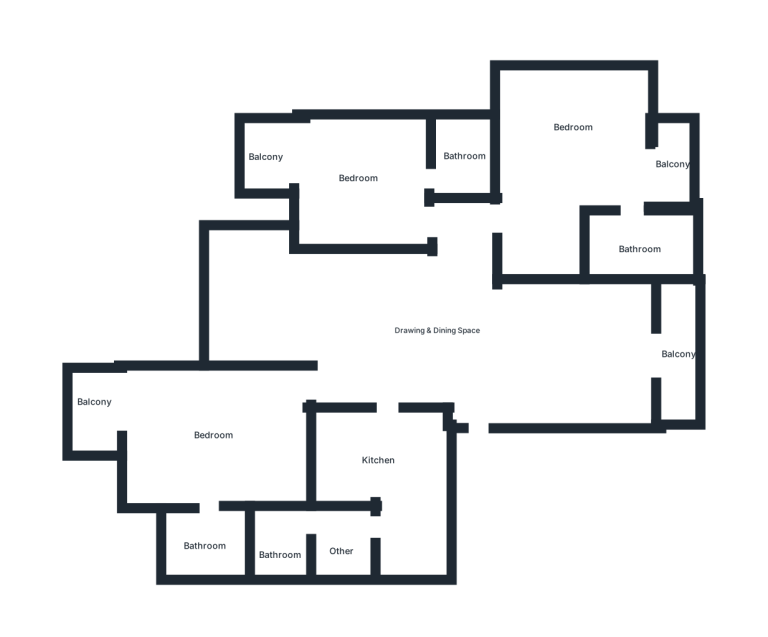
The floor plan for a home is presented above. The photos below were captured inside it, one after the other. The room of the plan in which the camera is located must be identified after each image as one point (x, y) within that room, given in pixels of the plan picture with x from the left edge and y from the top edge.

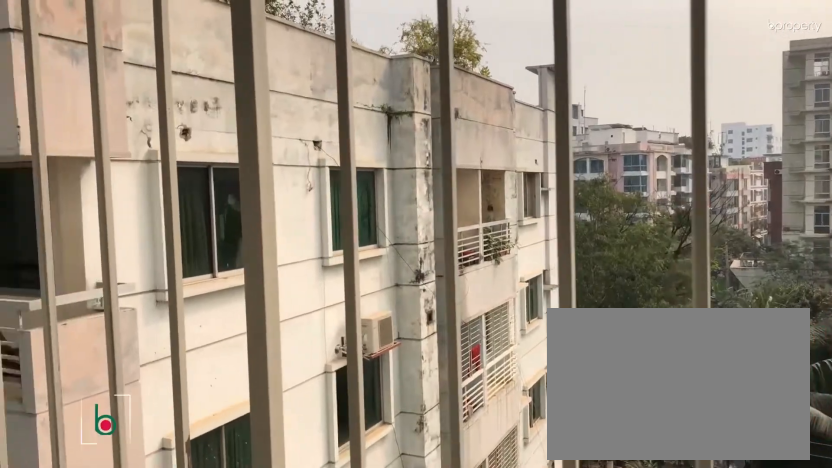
(674, 165)
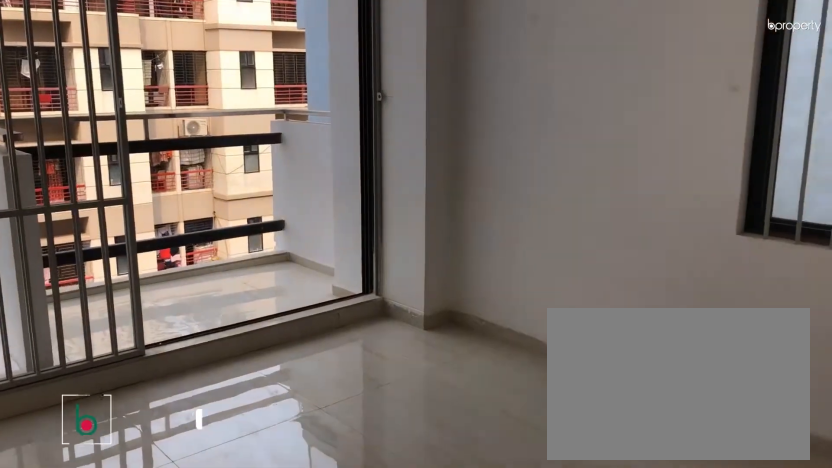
(330, 182)
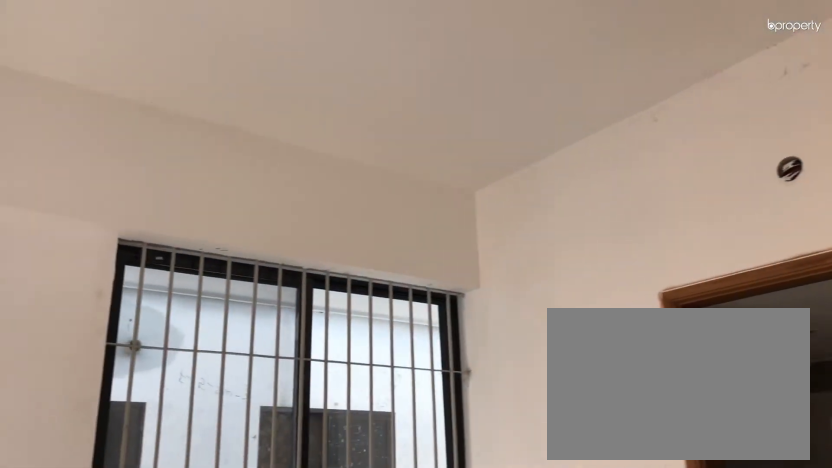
(330, 182)
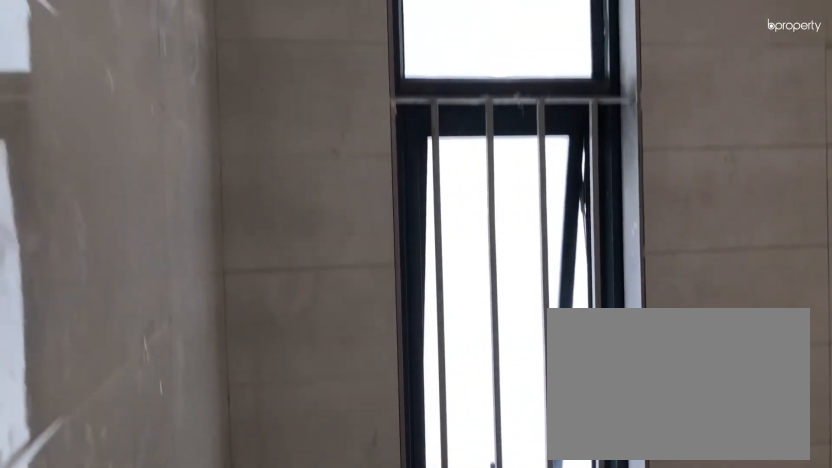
(465, 161)
